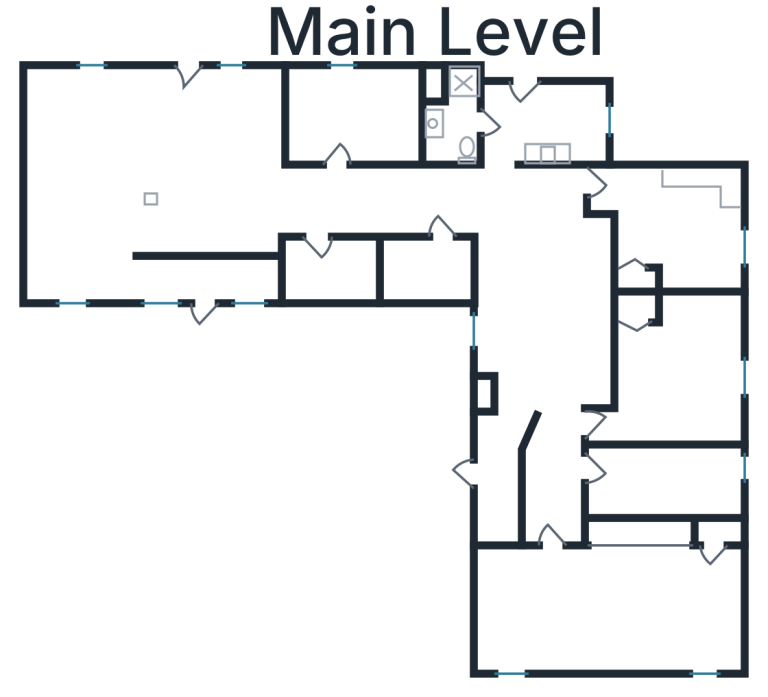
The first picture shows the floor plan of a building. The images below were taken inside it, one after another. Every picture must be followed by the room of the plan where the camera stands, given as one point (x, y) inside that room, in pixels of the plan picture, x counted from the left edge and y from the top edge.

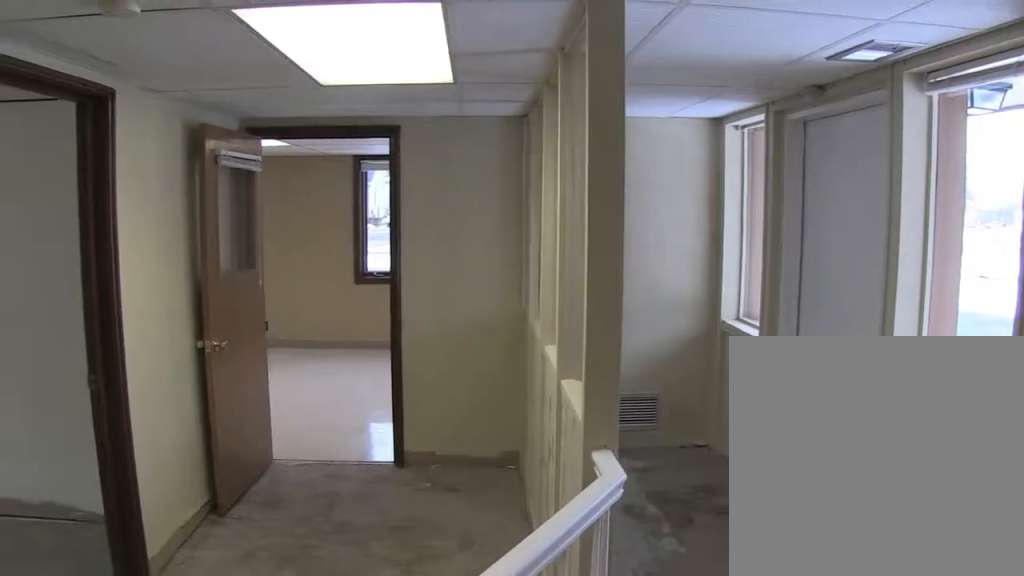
(555, 480)
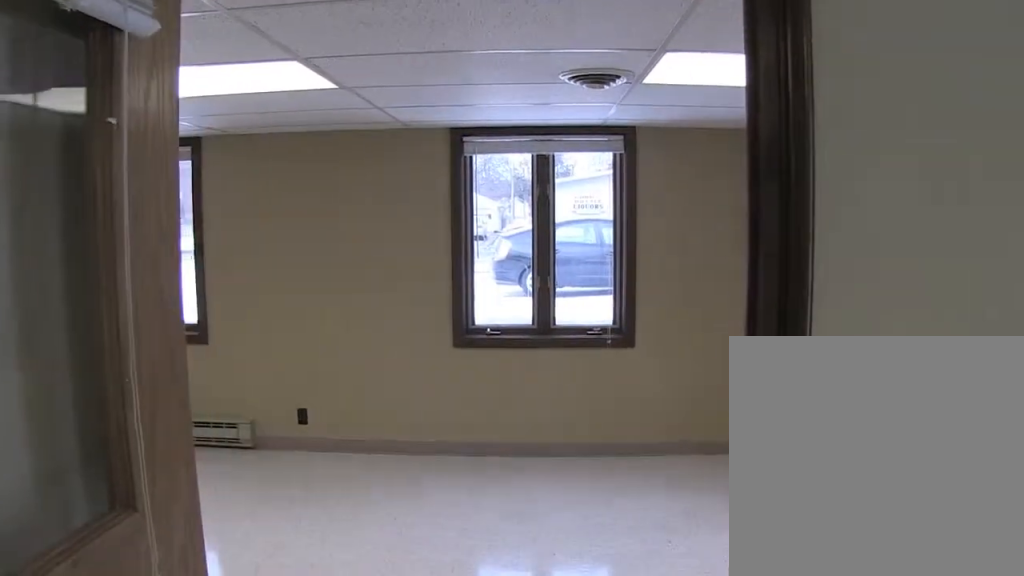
(604, 607)
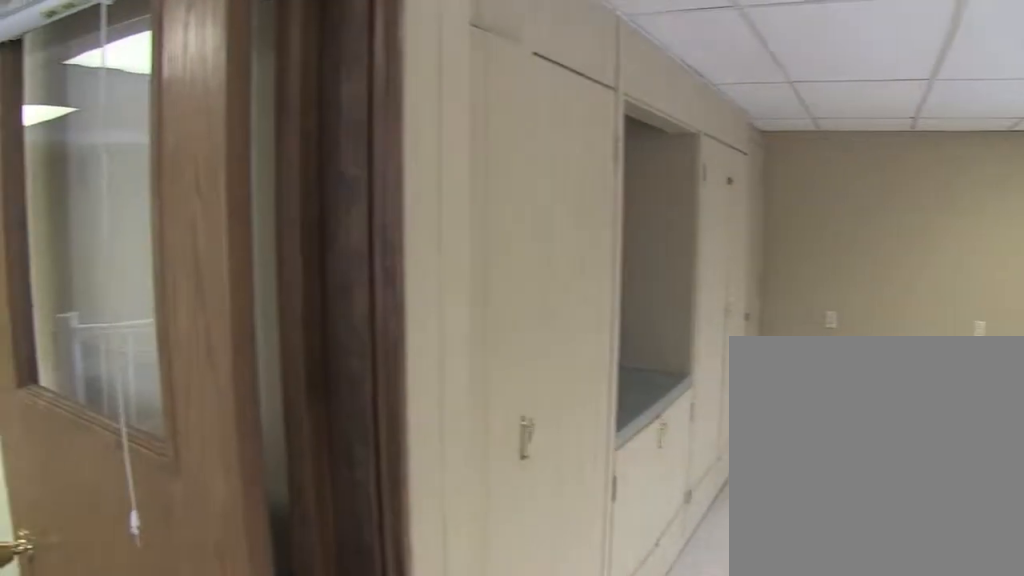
(604, 607)
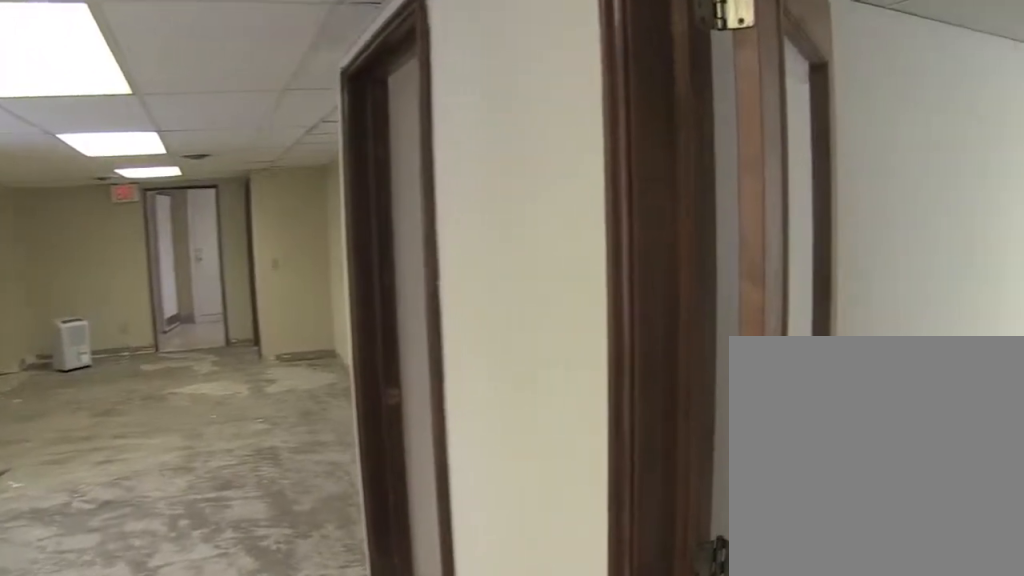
(555, 481)
